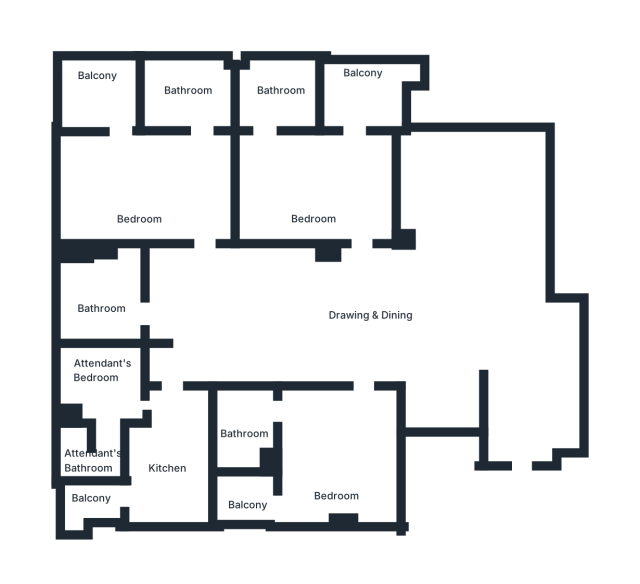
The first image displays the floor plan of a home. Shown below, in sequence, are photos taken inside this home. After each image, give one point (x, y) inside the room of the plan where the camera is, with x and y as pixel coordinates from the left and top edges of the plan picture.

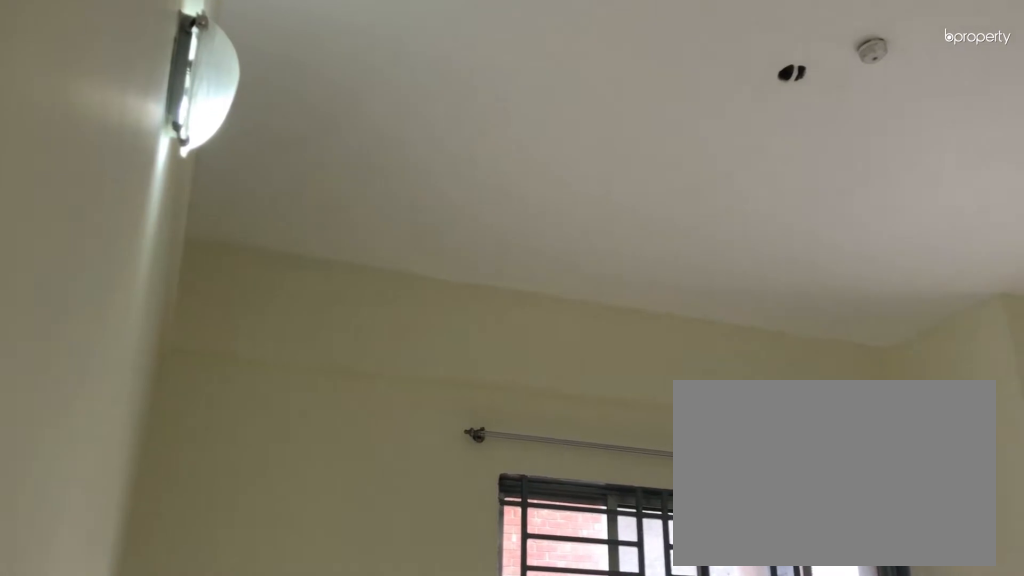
(146, 202)
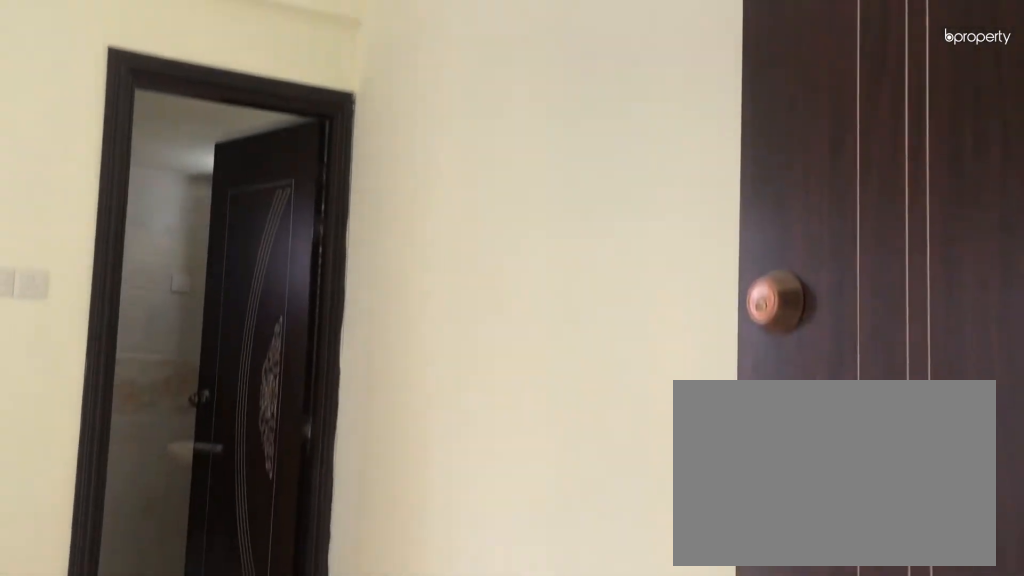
(146, 202)
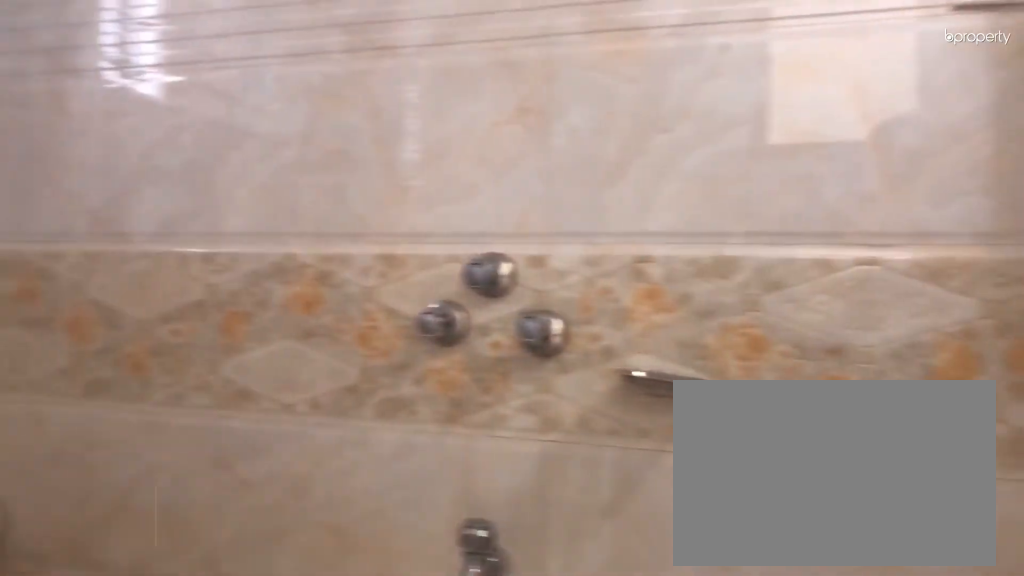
(183, 98)
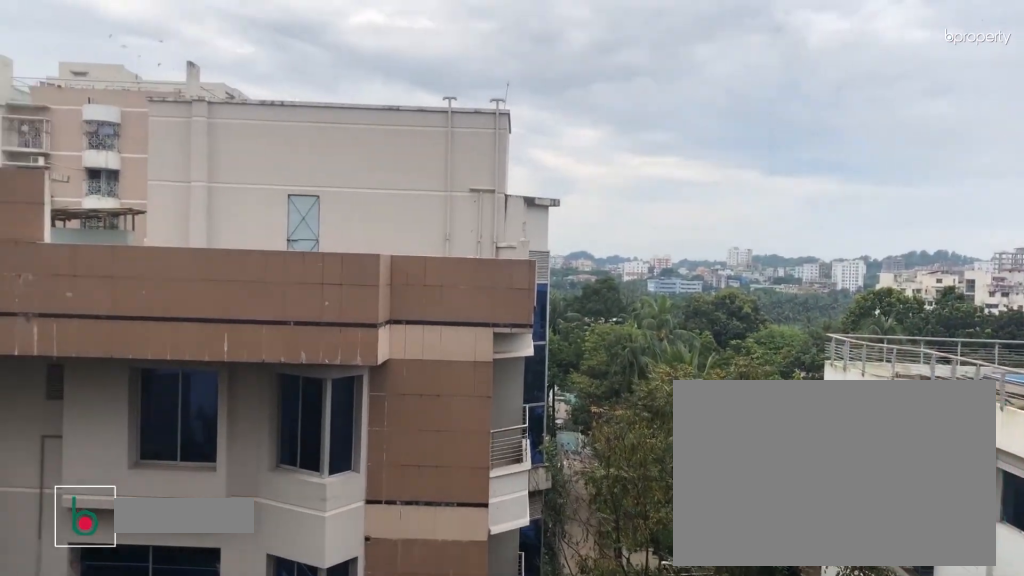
(97, 92)
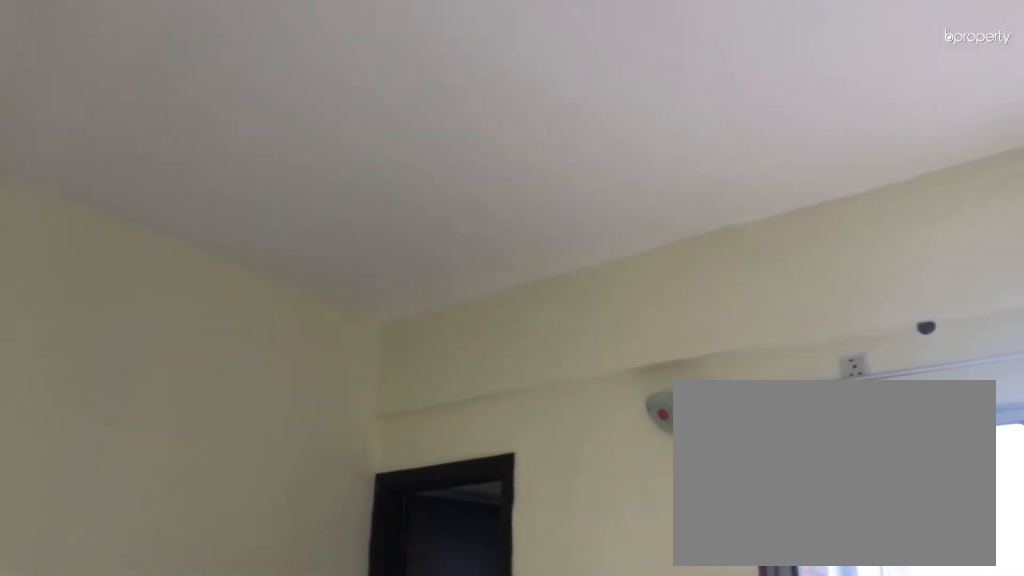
(317, 198)
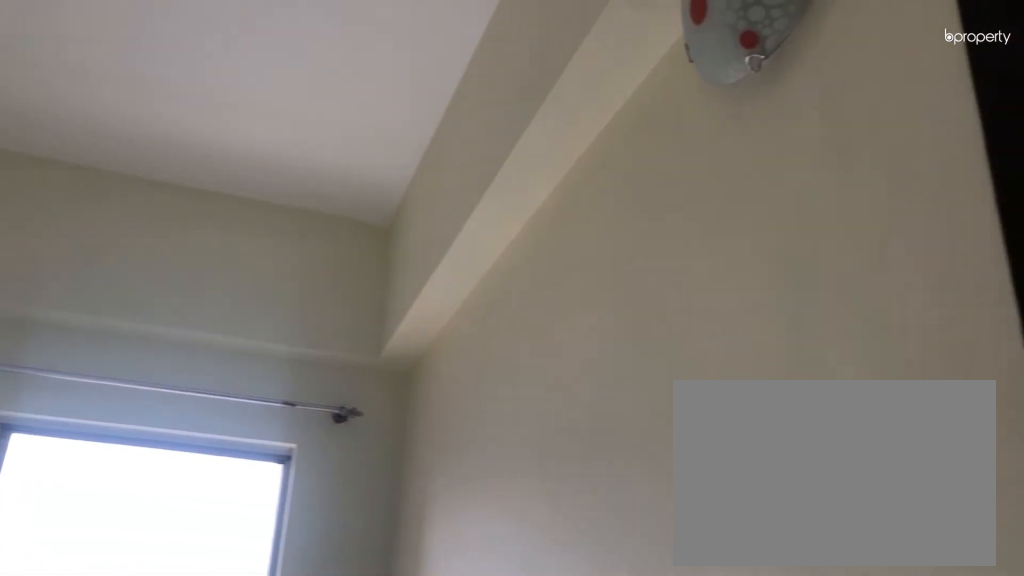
(317, 198)
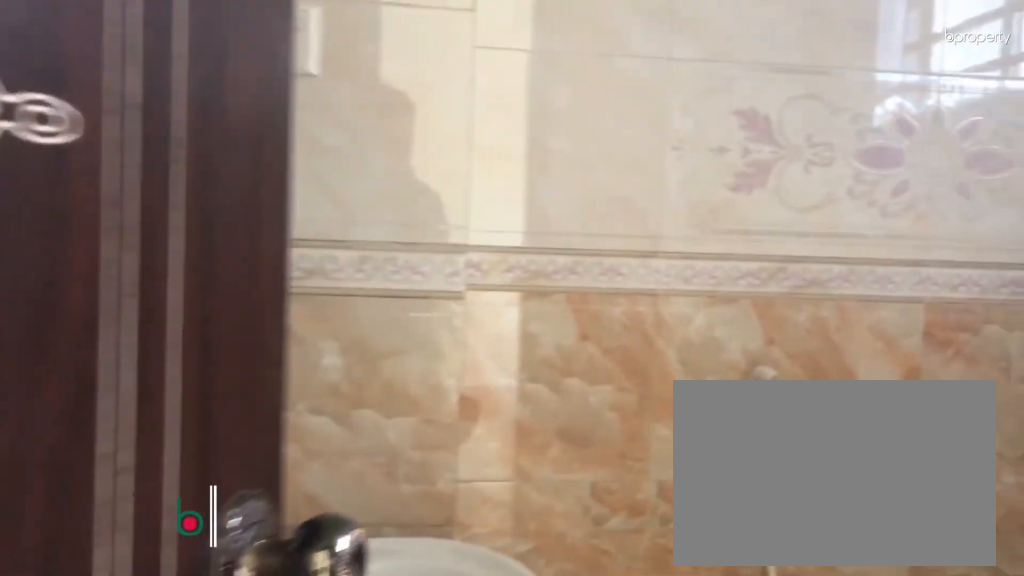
(281, 87)
